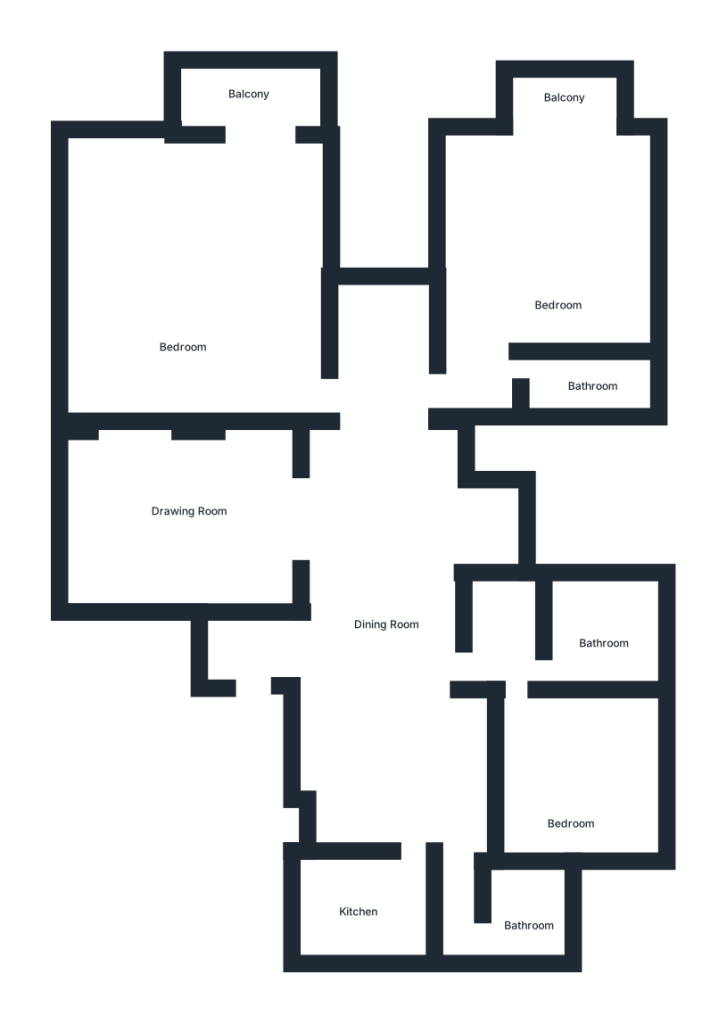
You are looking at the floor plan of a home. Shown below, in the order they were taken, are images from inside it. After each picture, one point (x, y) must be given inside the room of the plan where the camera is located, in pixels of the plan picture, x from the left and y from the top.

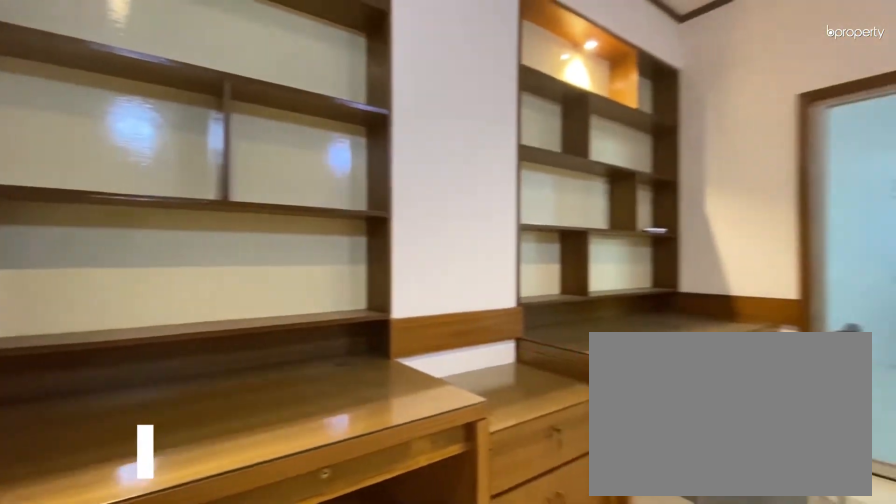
(196, 507)
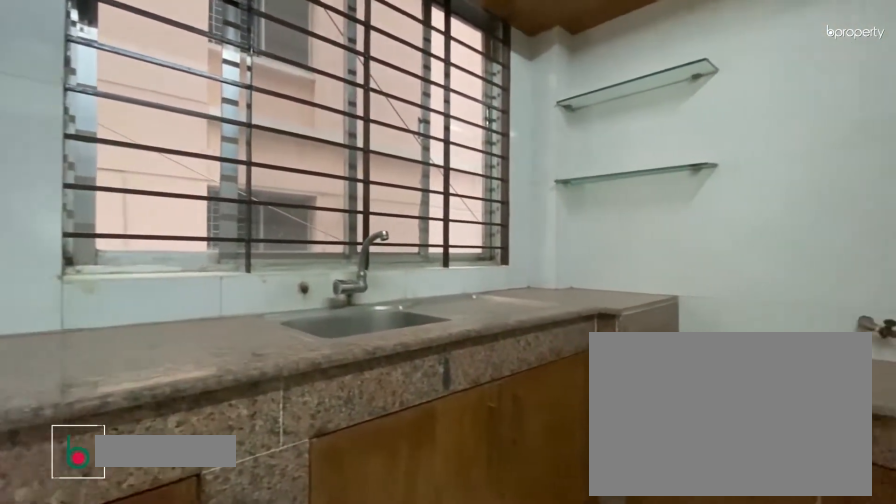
(357, 905)
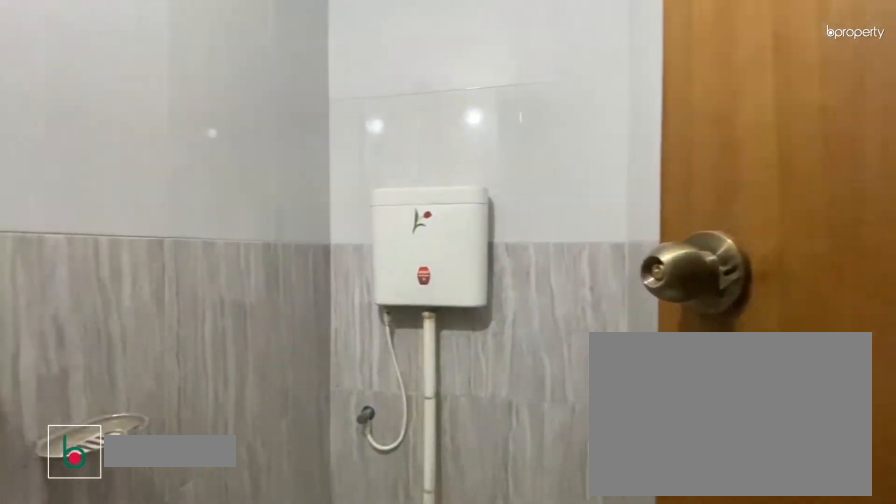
(524, 913)
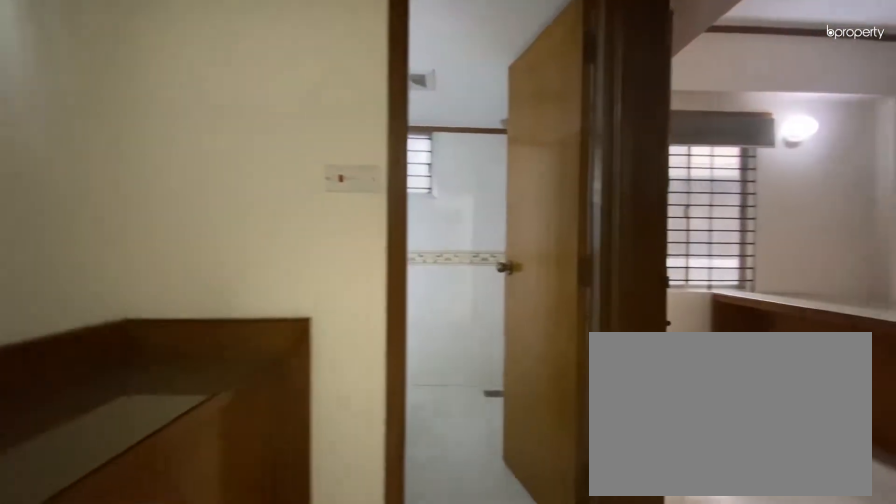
(499, 660)
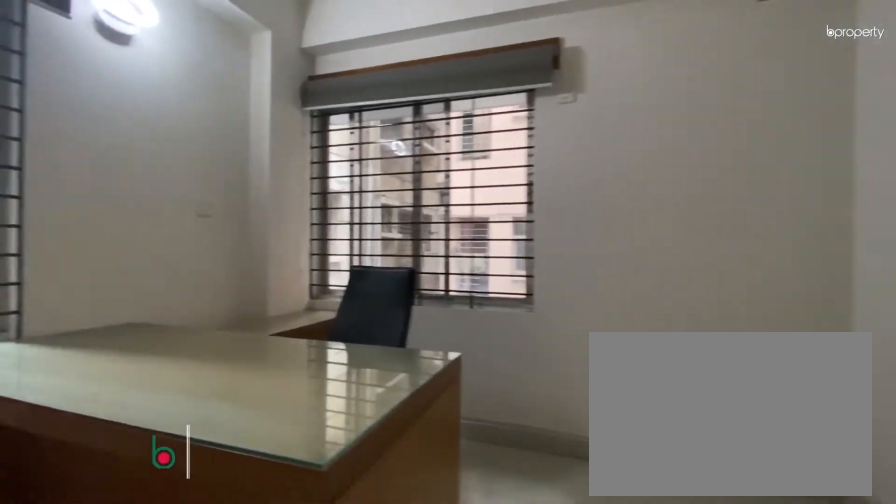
(573, 793)
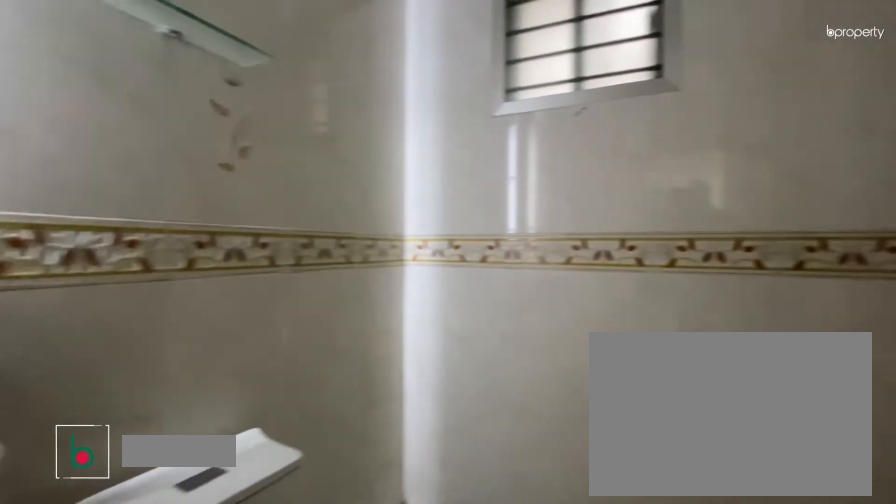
(593, 641)
